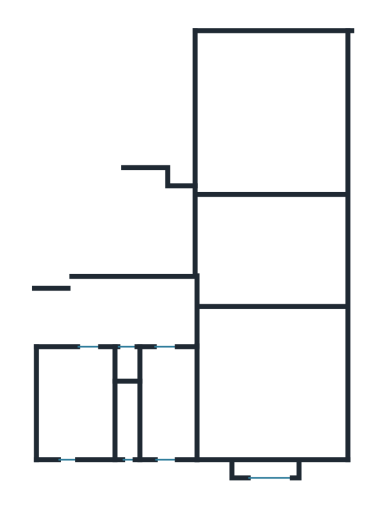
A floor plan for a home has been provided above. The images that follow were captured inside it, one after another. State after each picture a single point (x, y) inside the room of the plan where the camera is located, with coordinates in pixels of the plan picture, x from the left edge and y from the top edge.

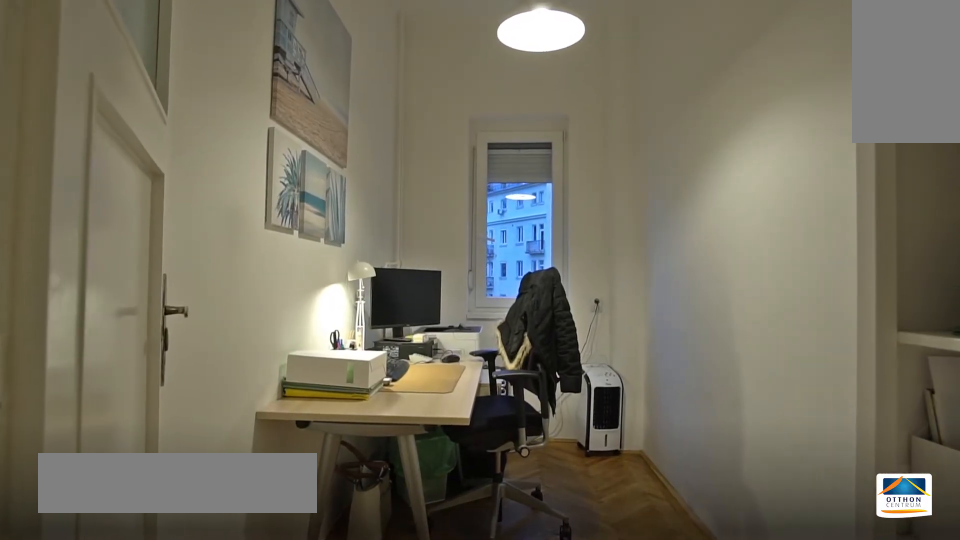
(170, 406)
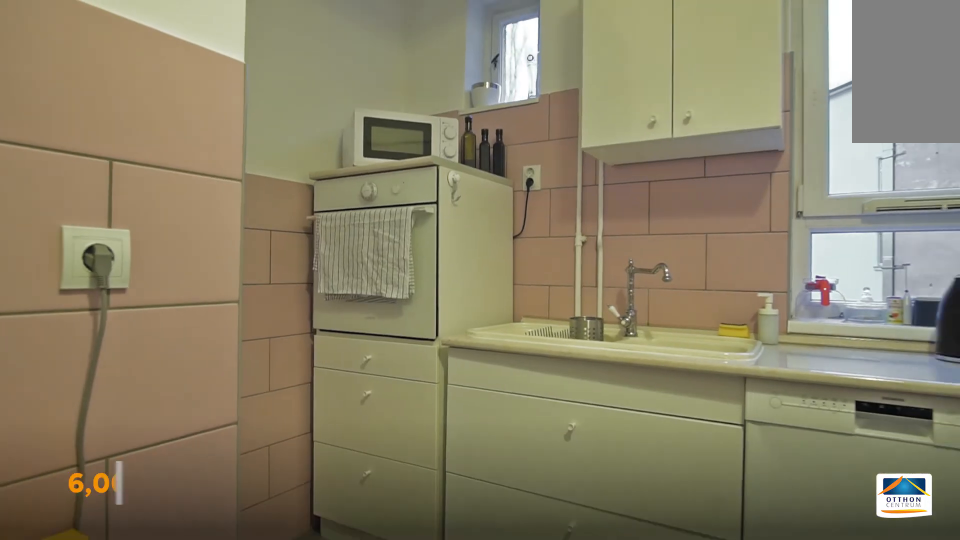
(78, 407)
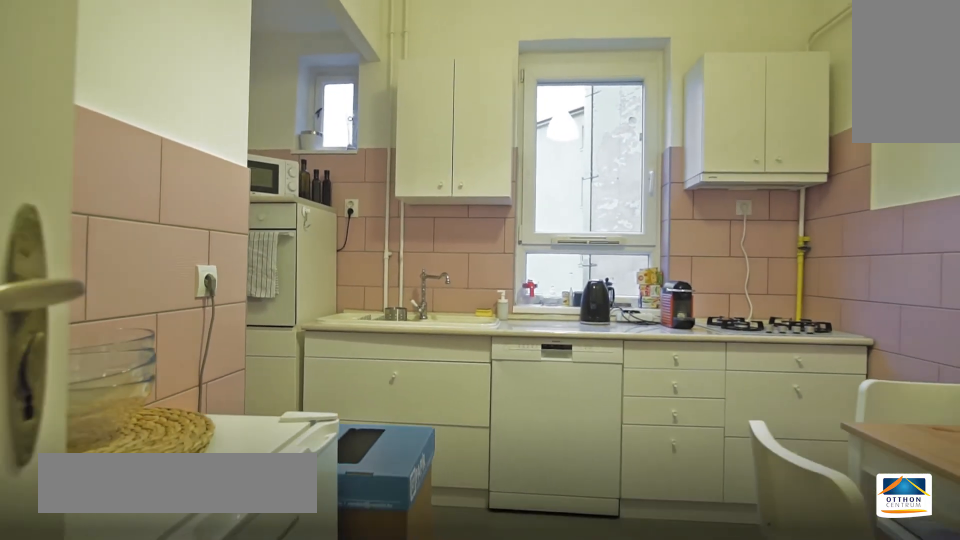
(78, 406)
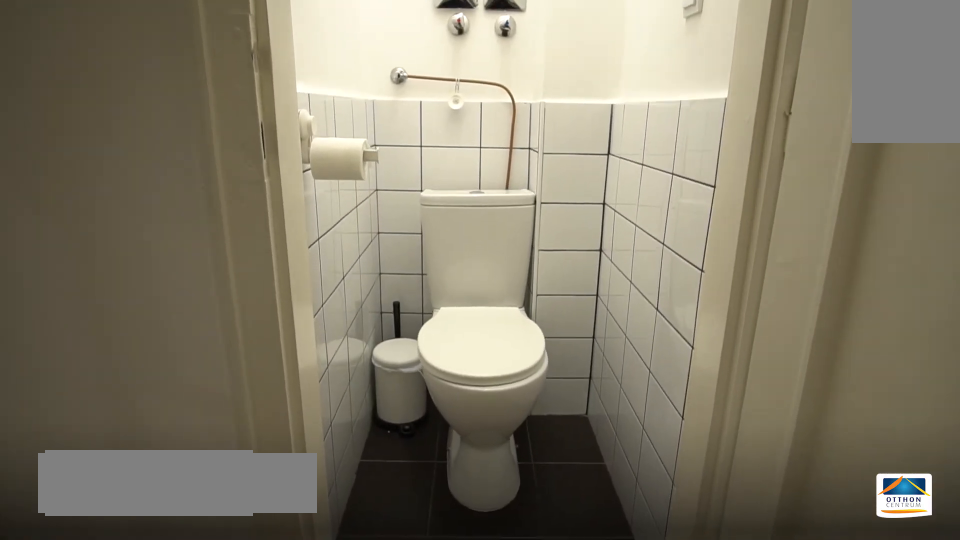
(126, 367)
